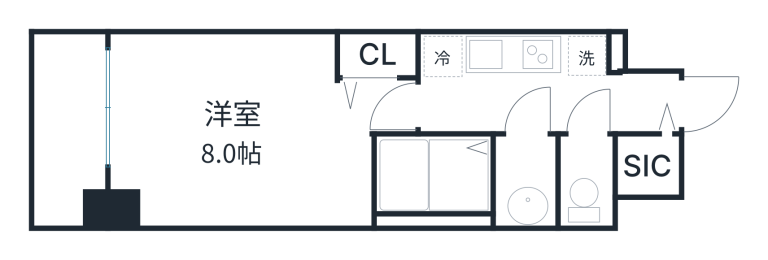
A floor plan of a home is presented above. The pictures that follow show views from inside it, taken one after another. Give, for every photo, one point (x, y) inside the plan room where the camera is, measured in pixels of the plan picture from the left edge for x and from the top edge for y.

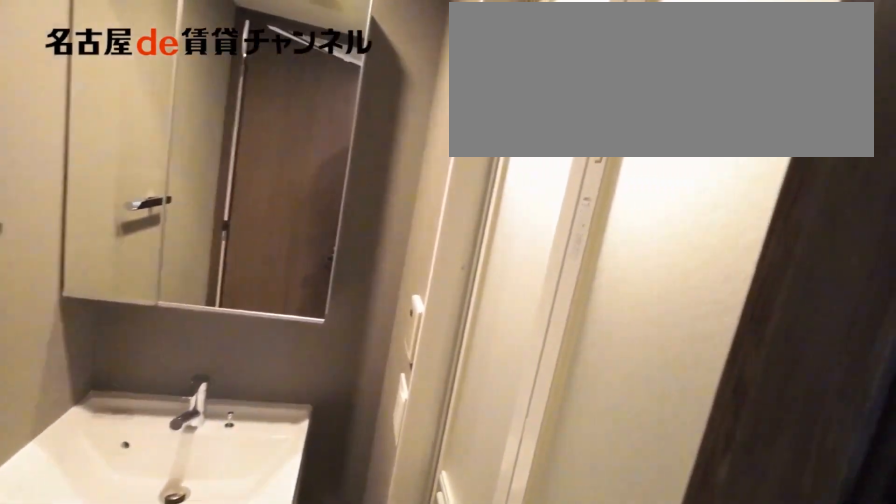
(525, 179)
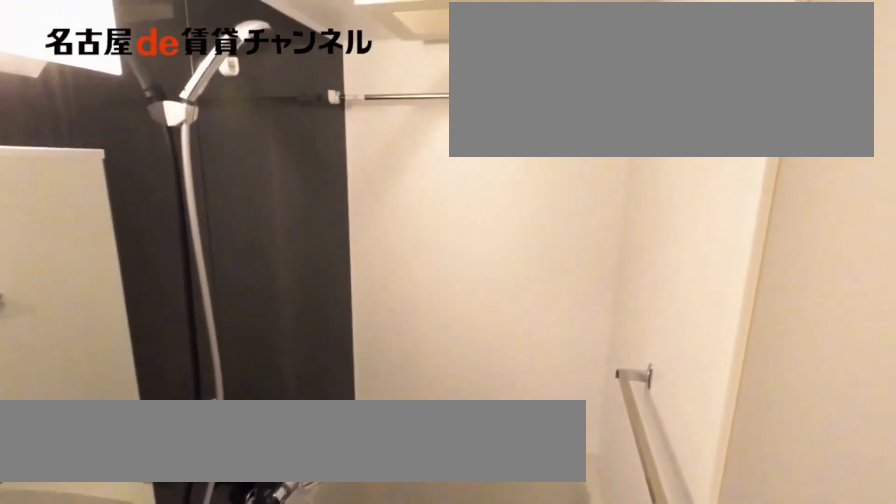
(435, 174)
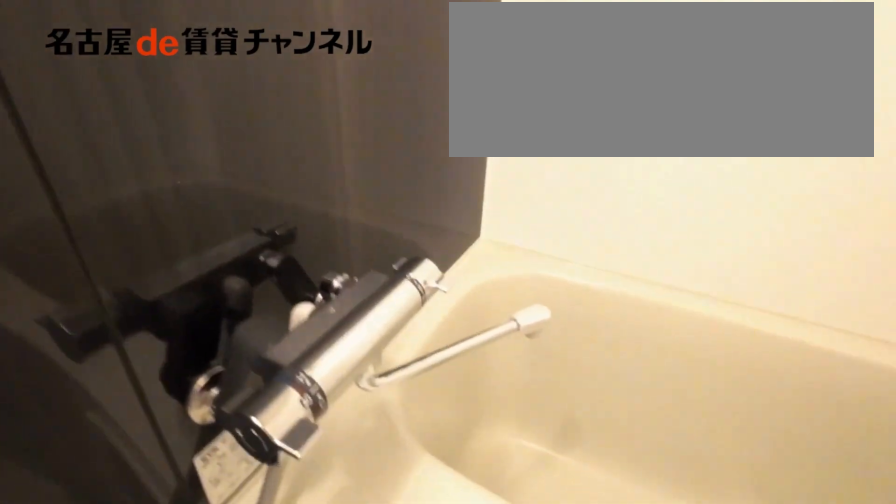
(435, 174)
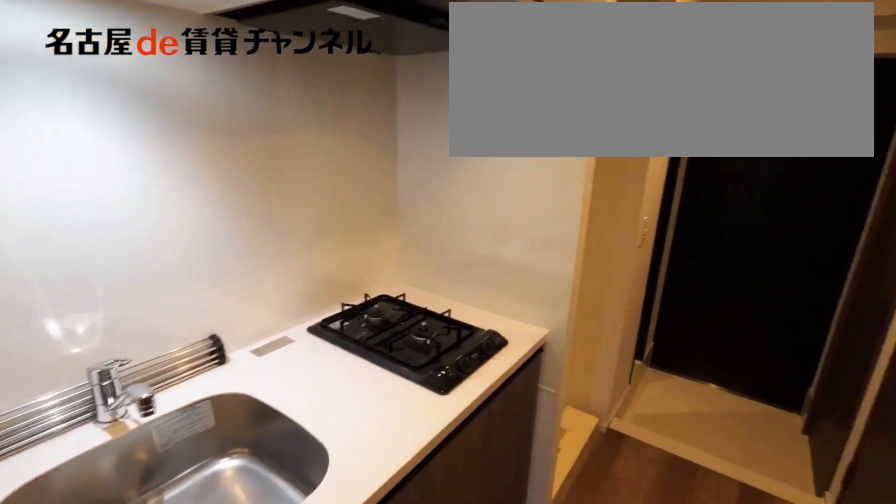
(518, 105)
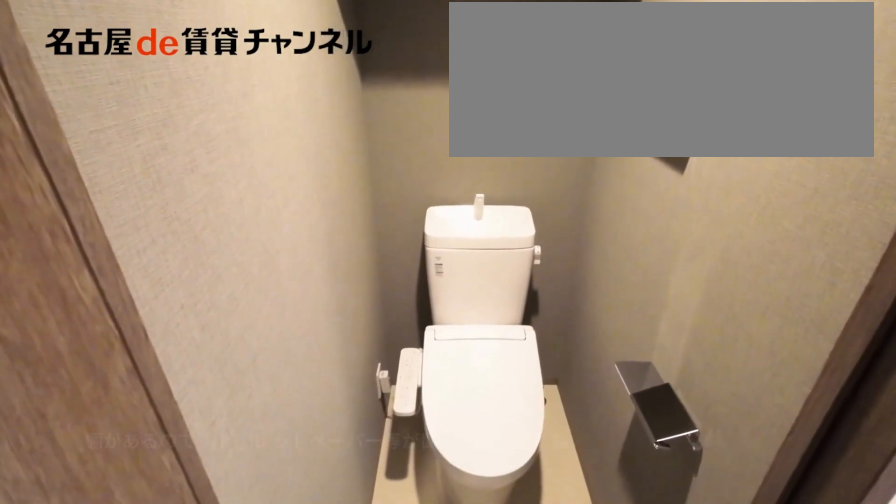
(584, 180)
